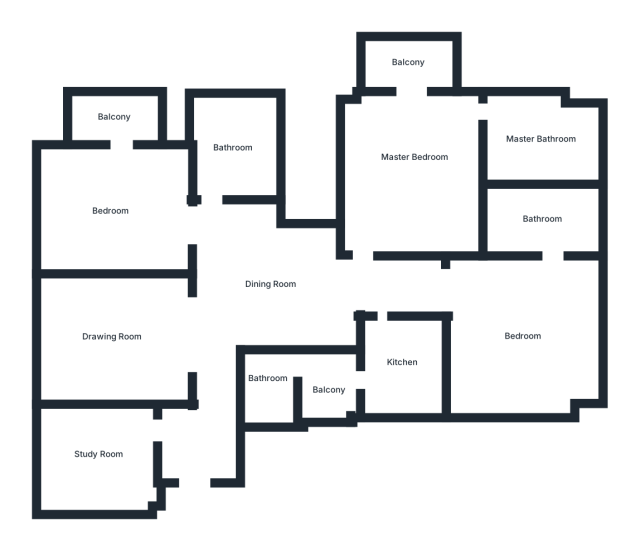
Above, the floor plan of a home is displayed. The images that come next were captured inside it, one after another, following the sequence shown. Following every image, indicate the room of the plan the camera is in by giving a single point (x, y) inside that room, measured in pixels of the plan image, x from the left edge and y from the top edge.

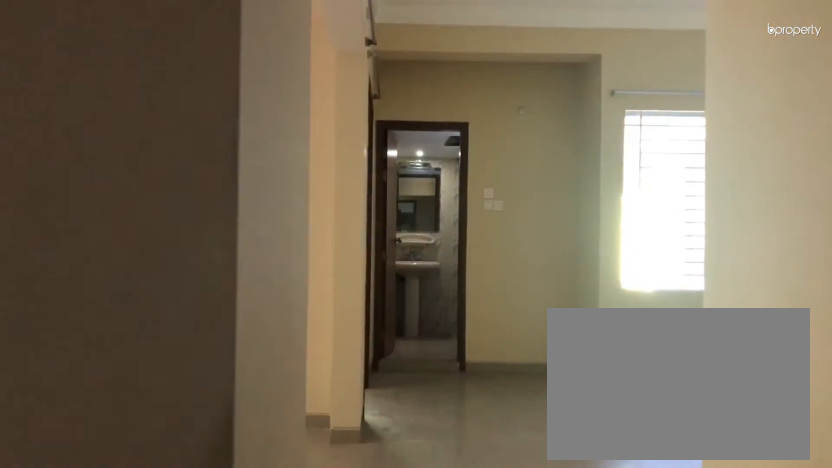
(206, 437)
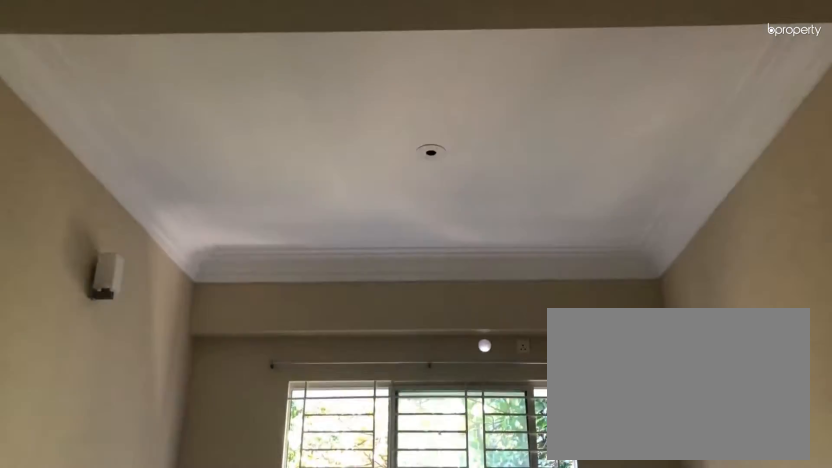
(113, 337)
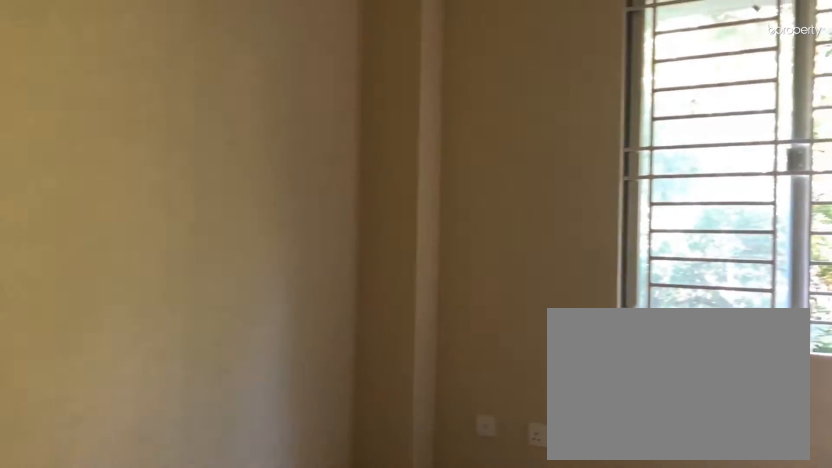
(98, 453)
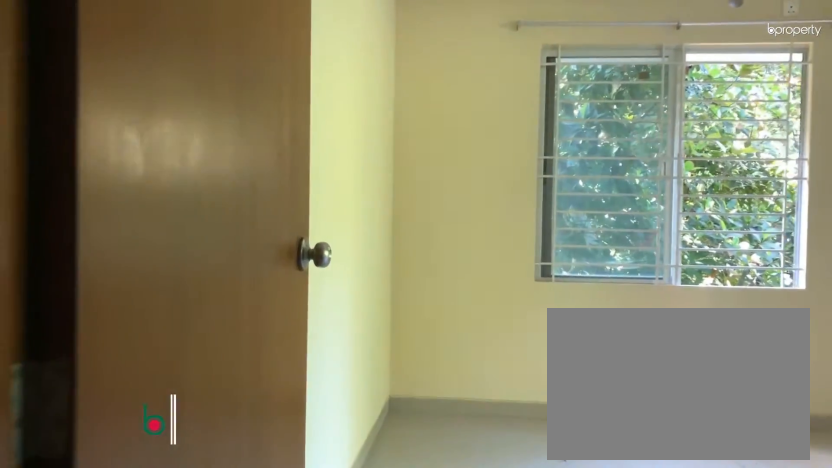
(110, 211)
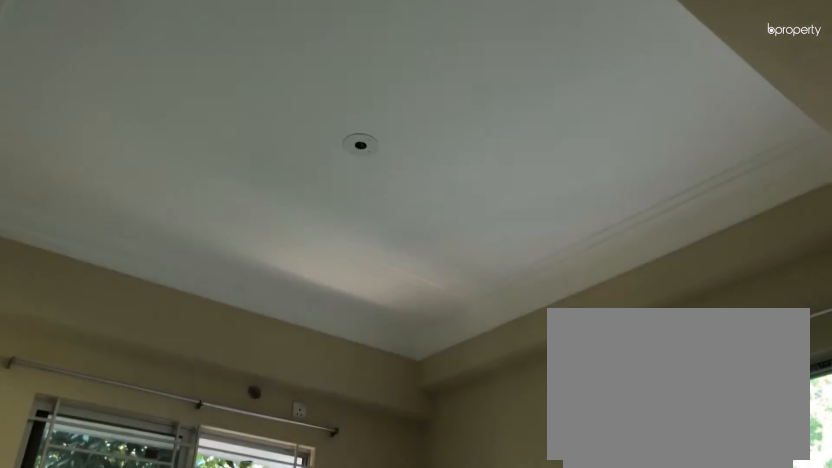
(110, 212)
